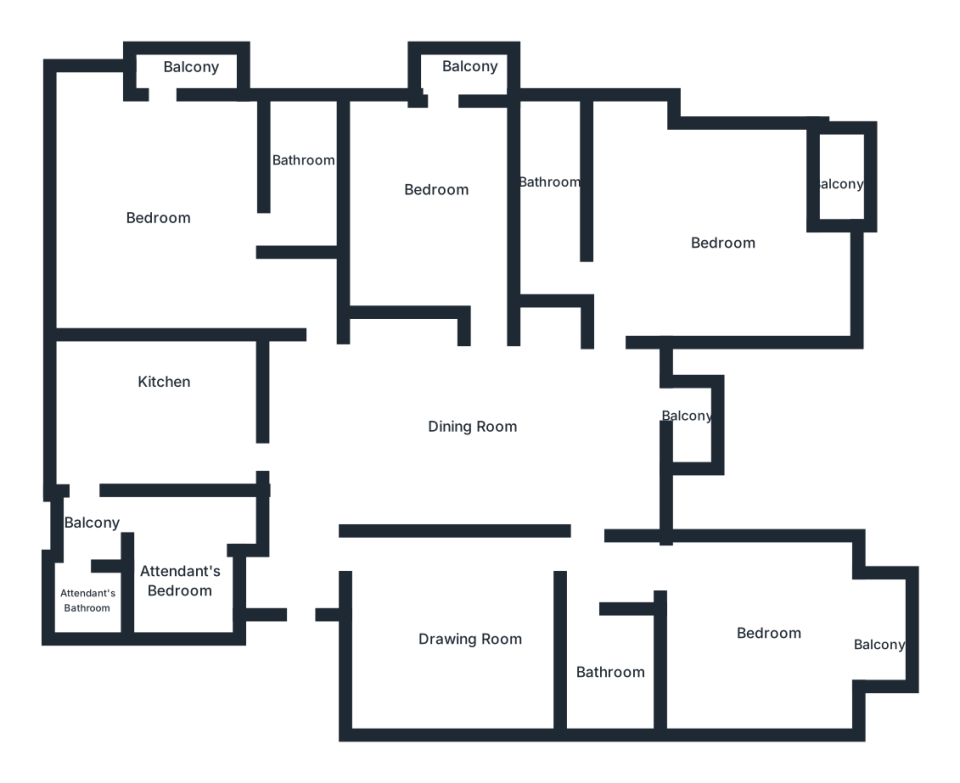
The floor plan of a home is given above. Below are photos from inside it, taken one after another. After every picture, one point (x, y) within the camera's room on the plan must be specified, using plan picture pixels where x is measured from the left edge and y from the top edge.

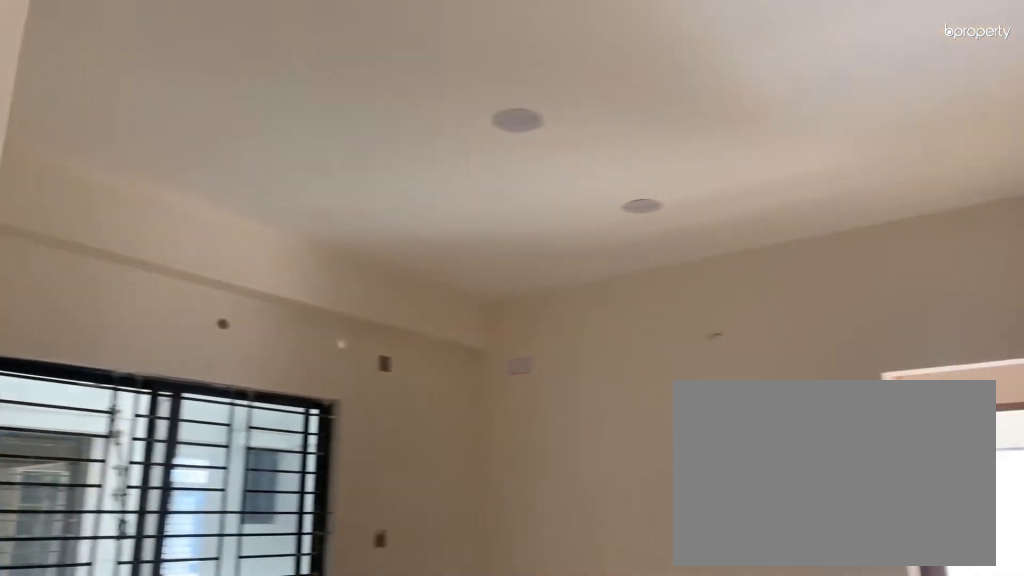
(473, 638)
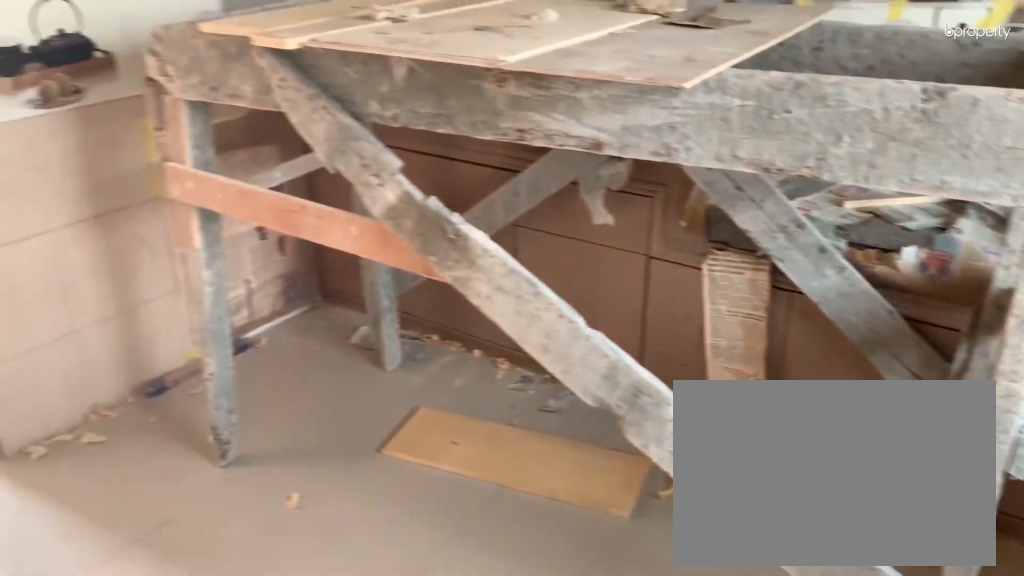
(159, 403)
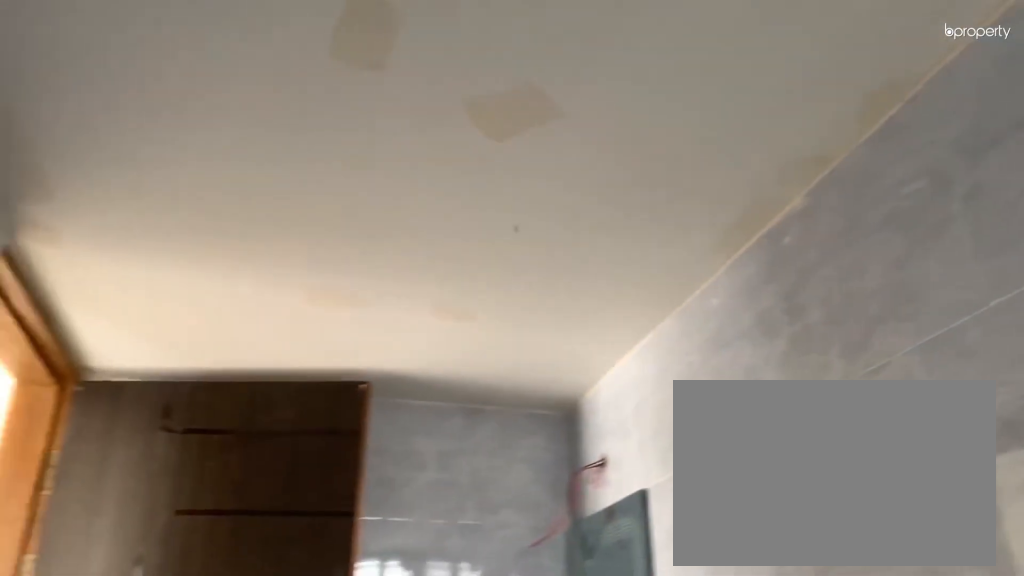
(293, 190)
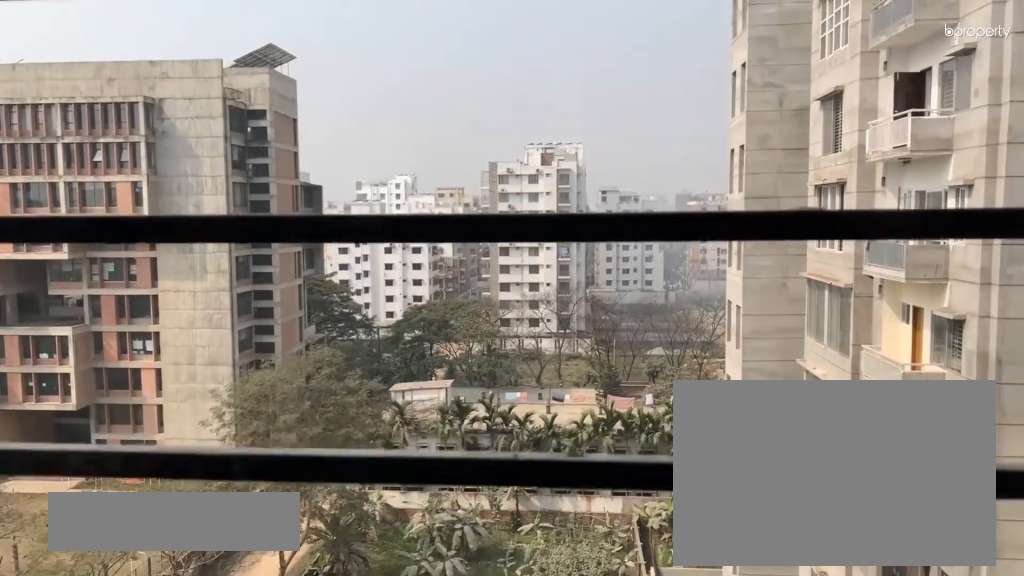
(176, 83)
